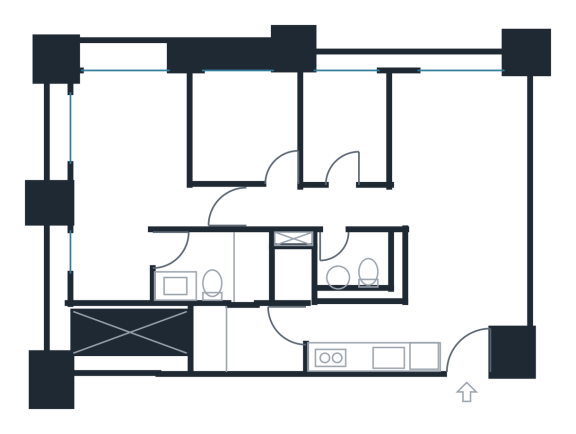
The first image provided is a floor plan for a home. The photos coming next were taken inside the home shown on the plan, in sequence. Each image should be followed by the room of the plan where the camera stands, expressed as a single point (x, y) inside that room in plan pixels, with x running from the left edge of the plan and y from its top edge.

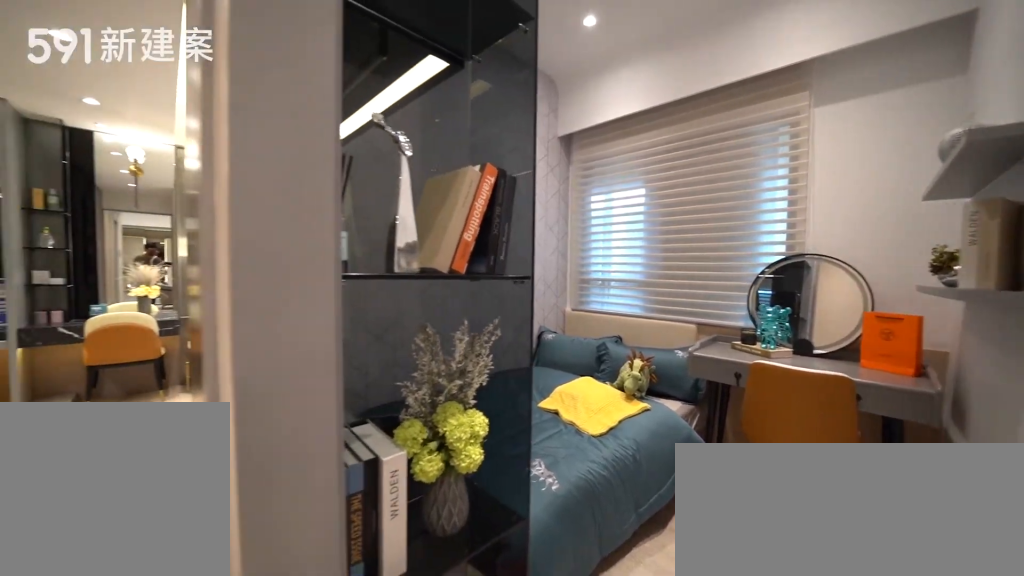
(248, 125)
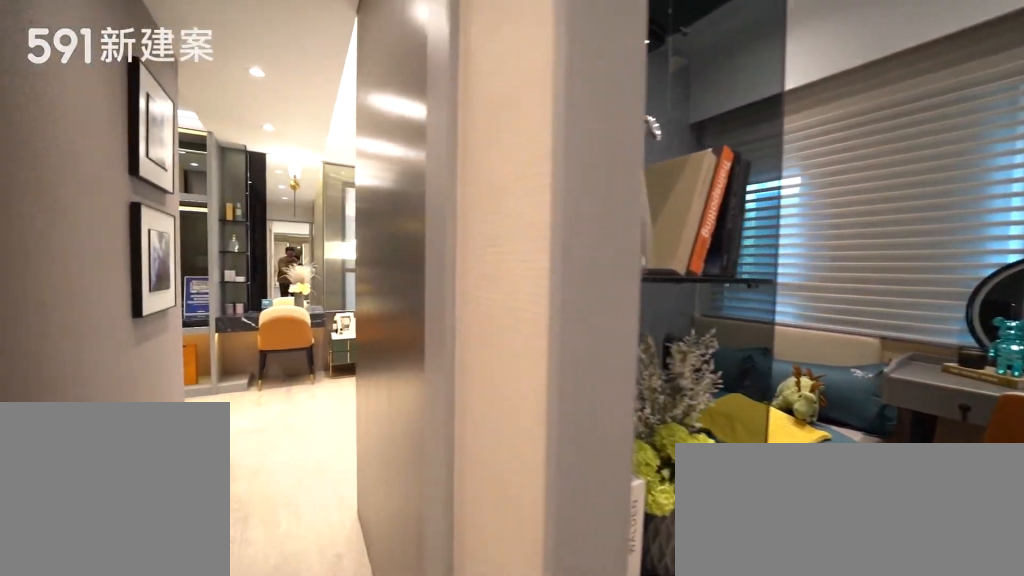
(248, 125)
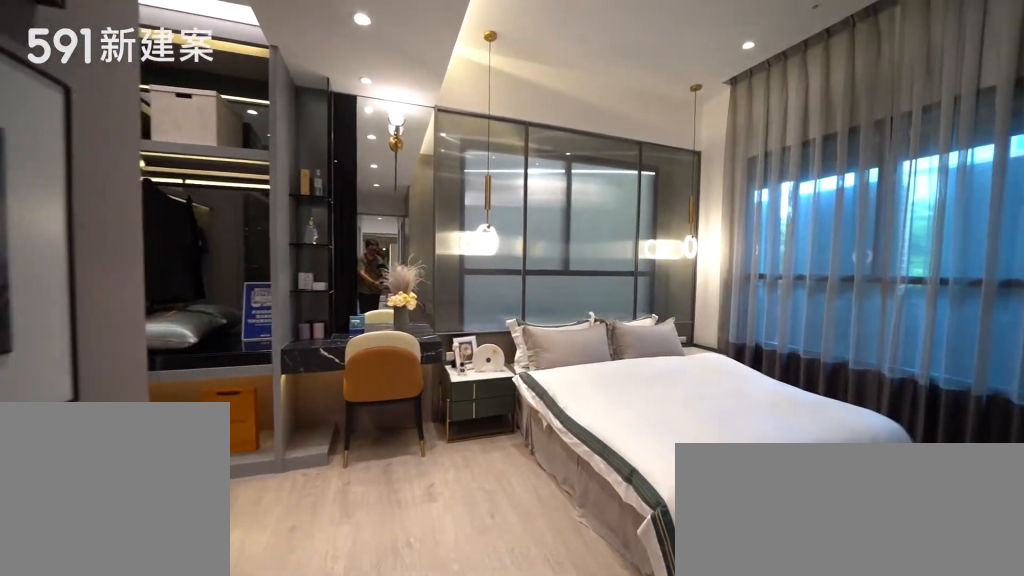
(124, 174)
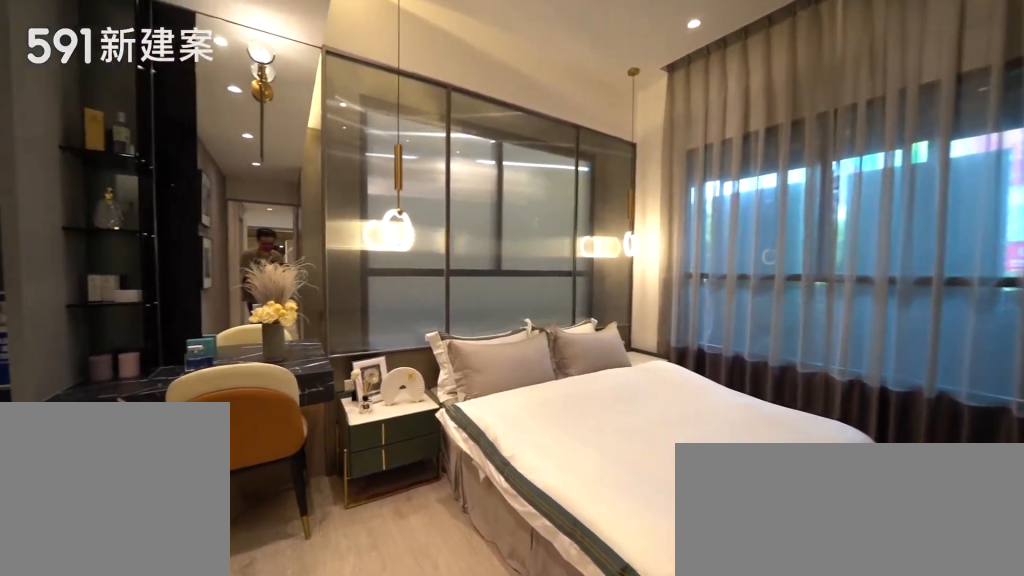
(124, 174)
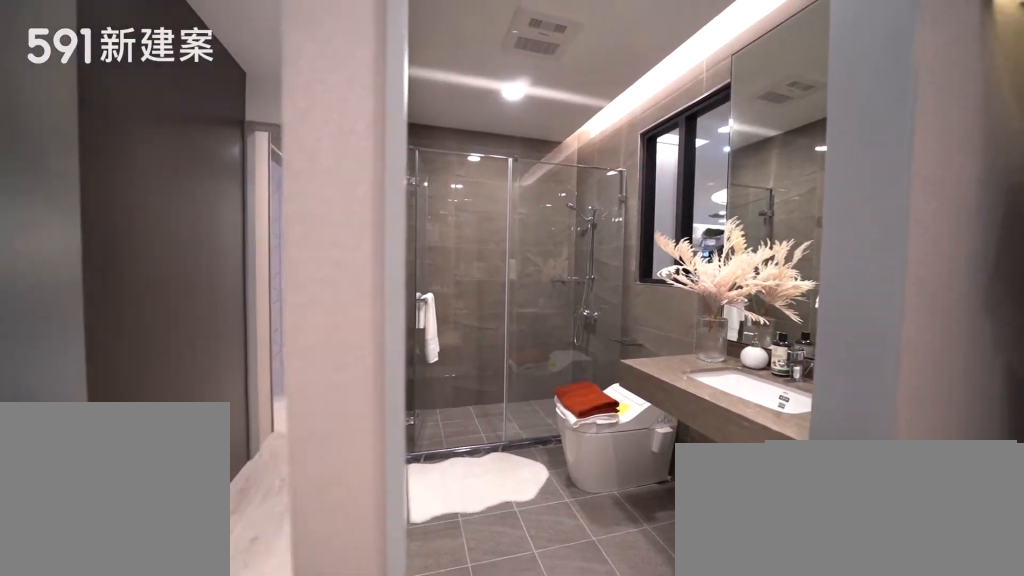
(219, 268)
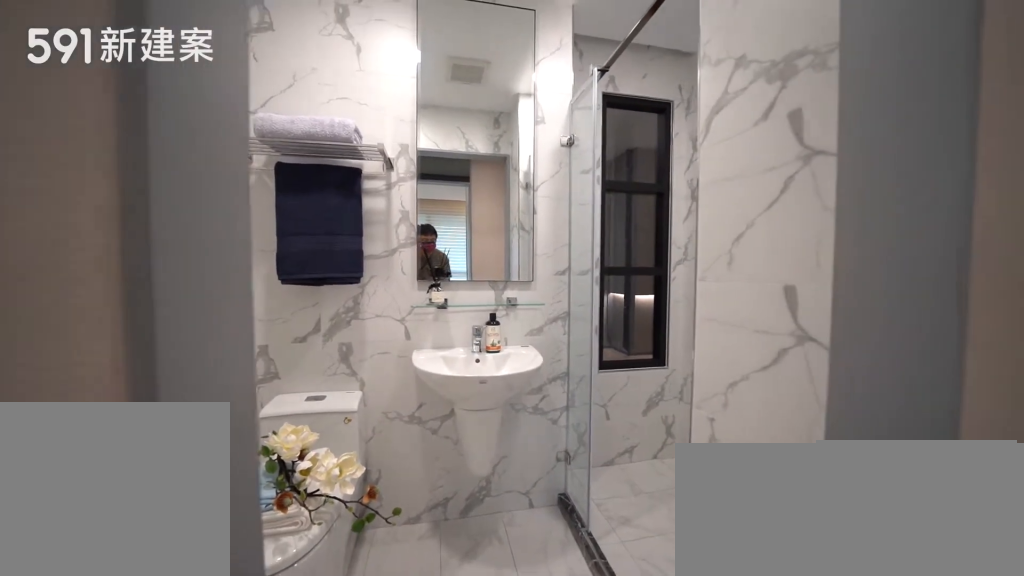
(325, 262)
